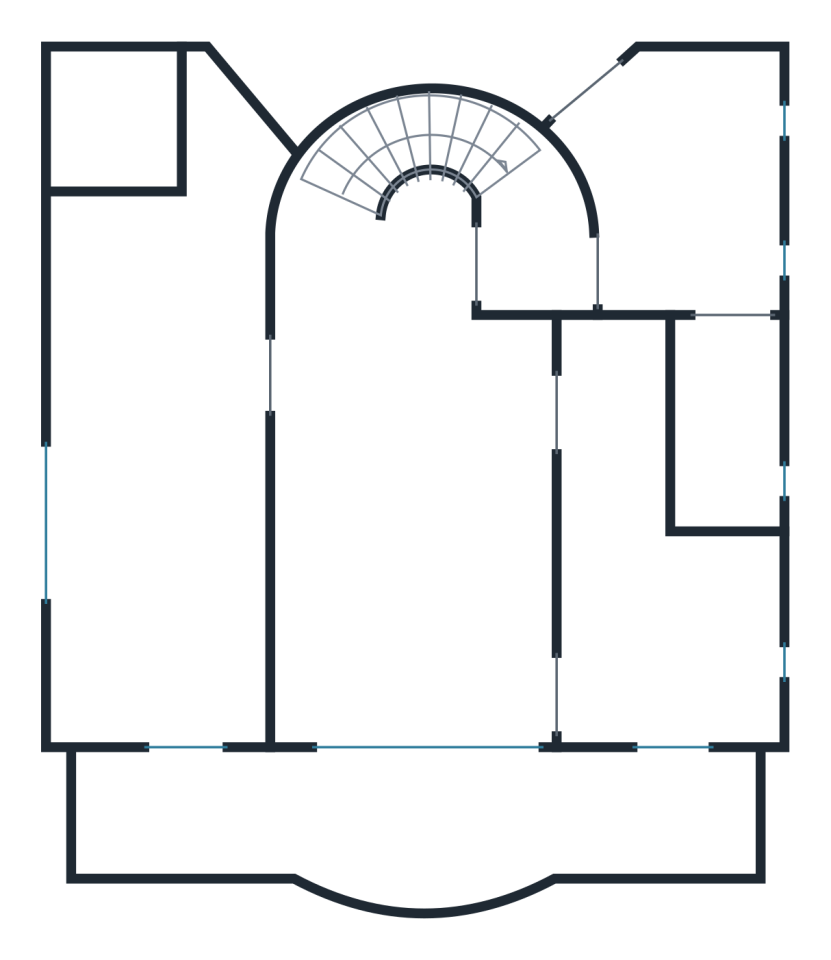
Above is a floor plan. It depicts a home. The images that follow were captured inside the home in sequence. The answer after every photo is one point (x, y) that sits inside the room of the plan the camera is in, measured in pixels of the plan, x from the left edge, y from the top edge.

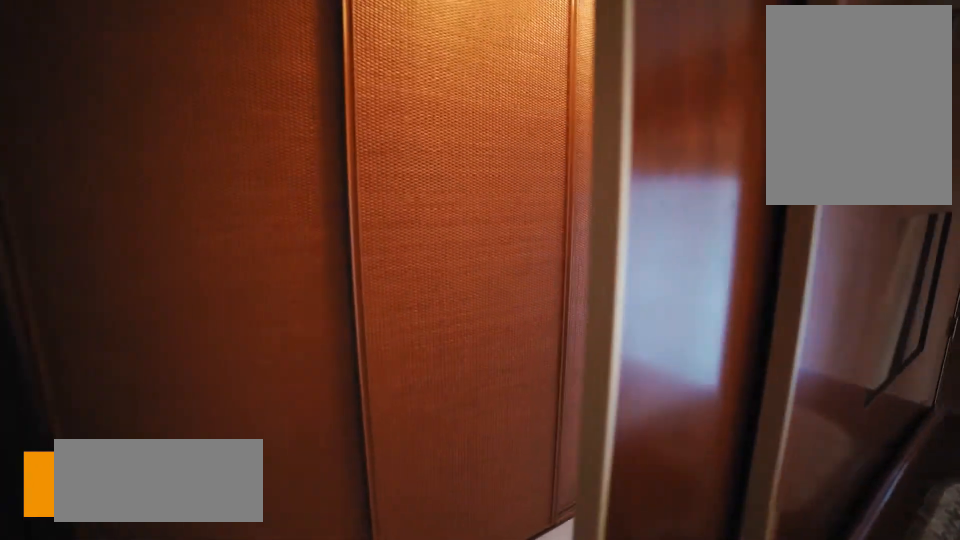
(524, 369)
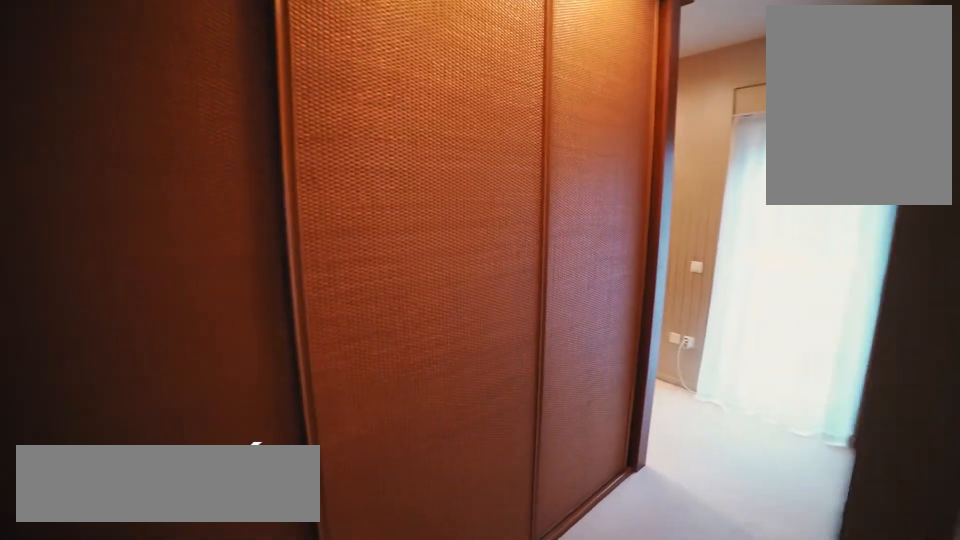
(545, 377)
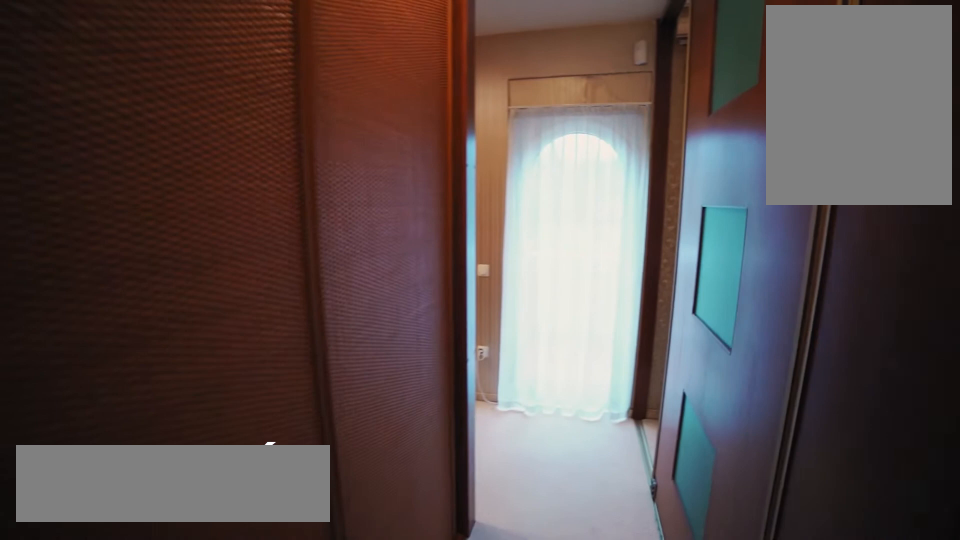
(590, 409)
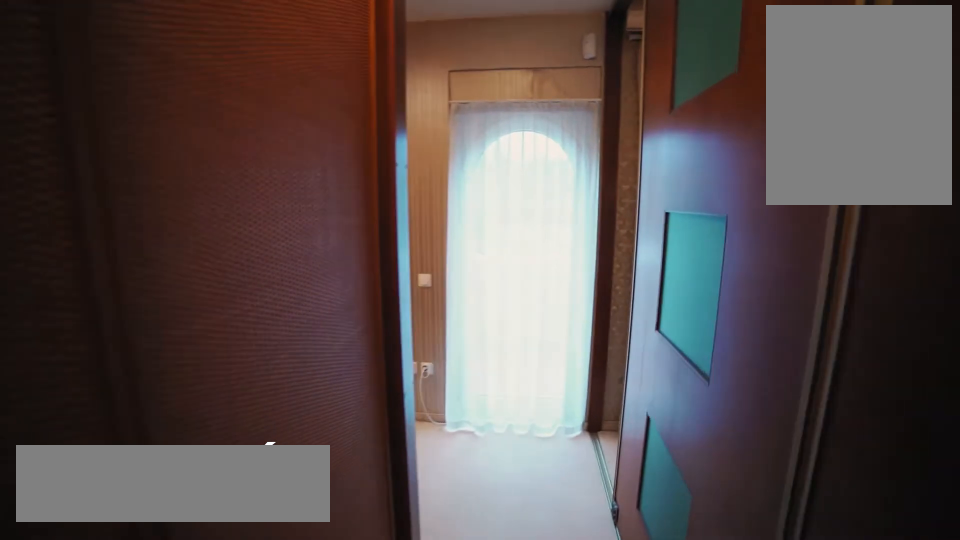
(601, 442)
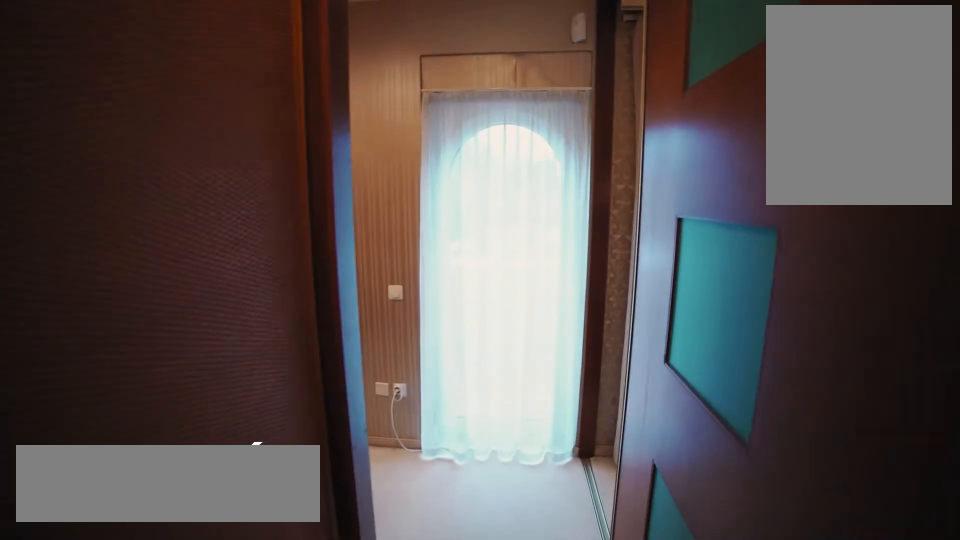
(606, 477)
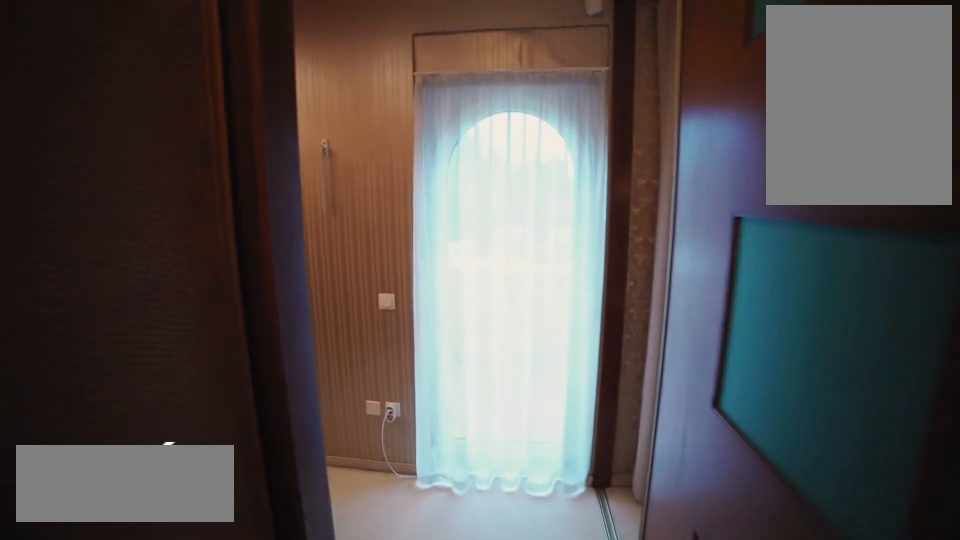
(608, 510)
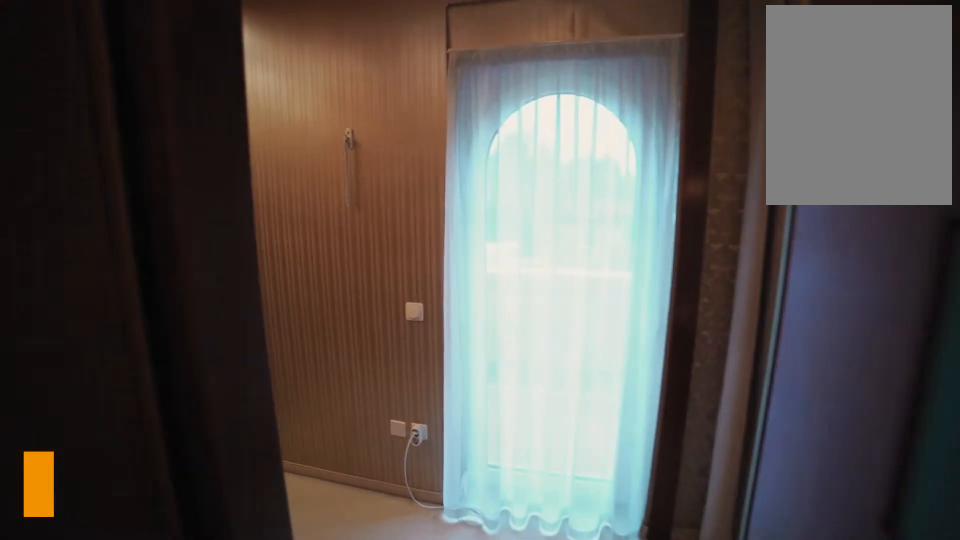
(608, 545)
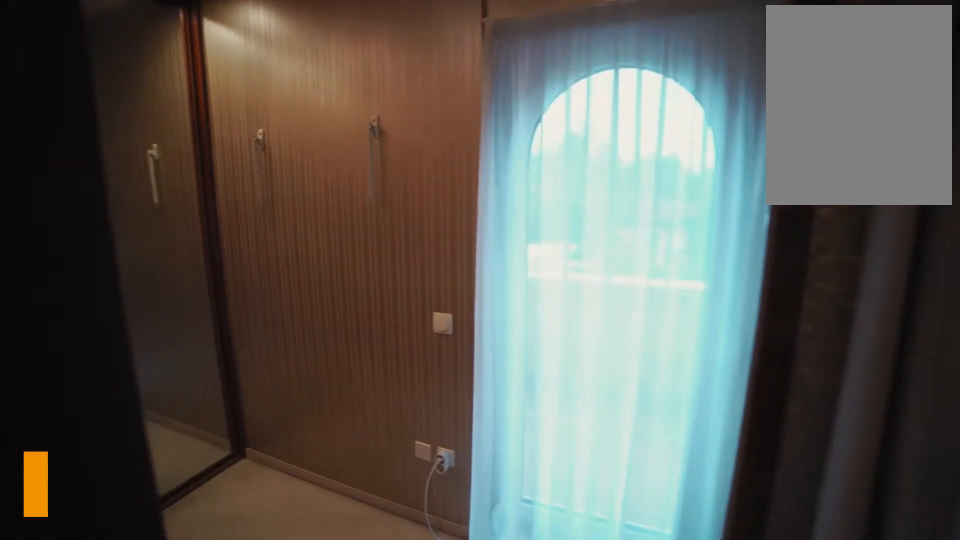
(608, 580)
